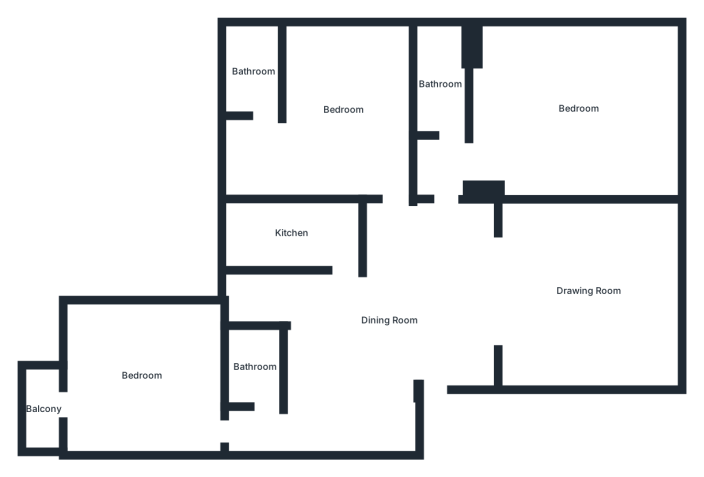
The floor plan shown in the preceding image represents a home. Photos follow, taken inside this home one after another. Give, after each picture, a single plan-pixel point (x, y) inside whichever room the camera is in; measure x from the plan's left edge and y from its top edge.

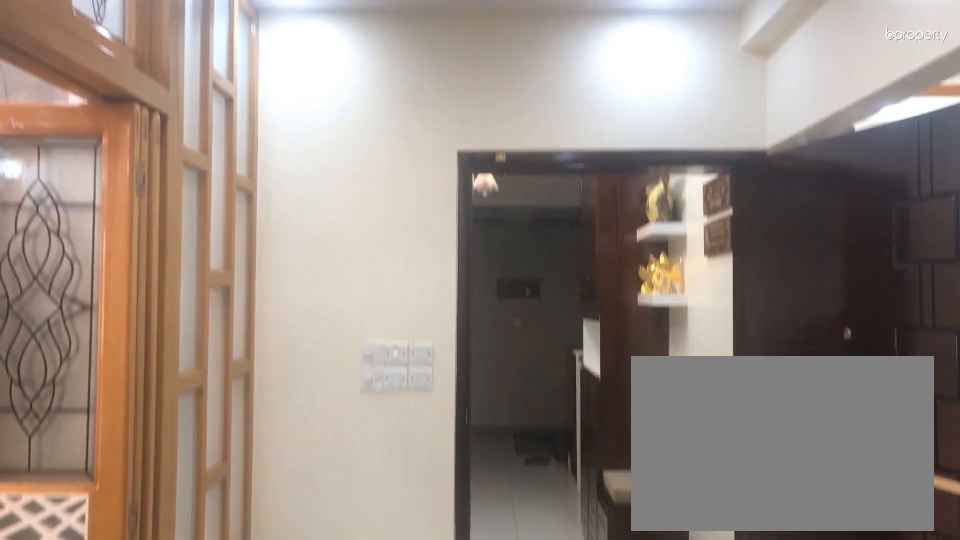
(388, 320)
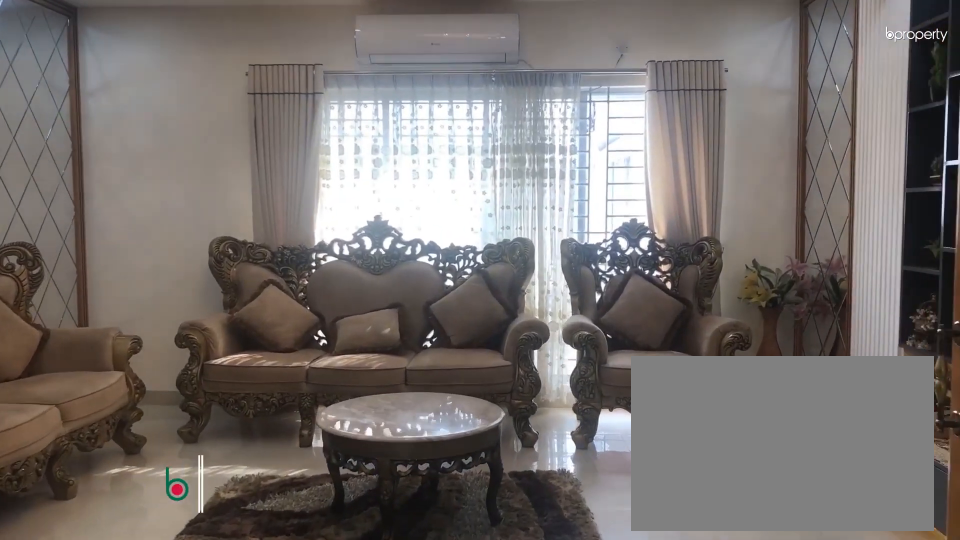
(588, 289)
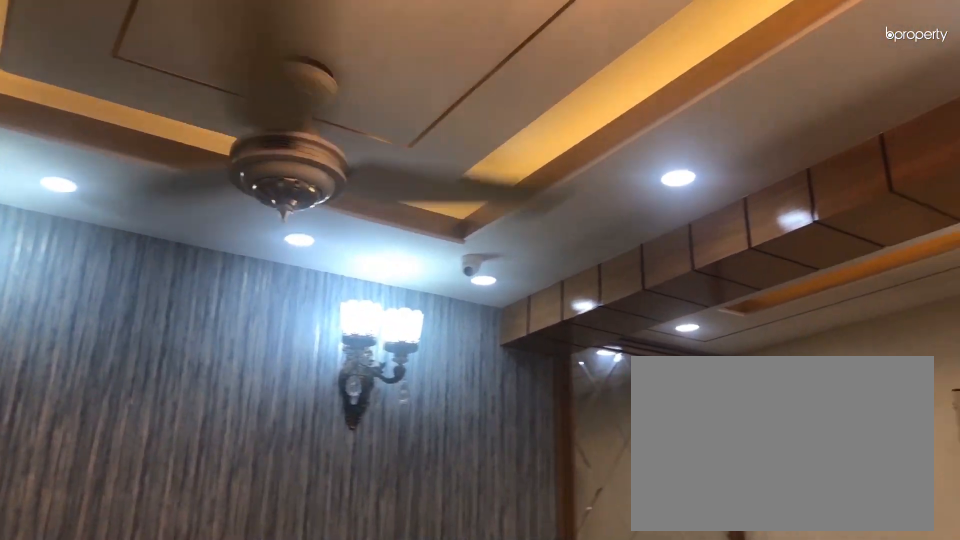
(588, 289)
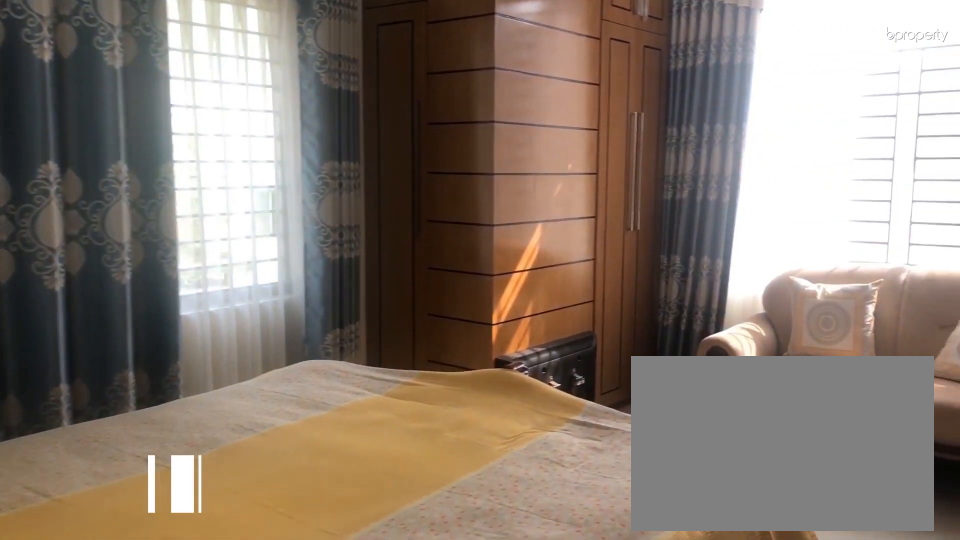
(527, 158)
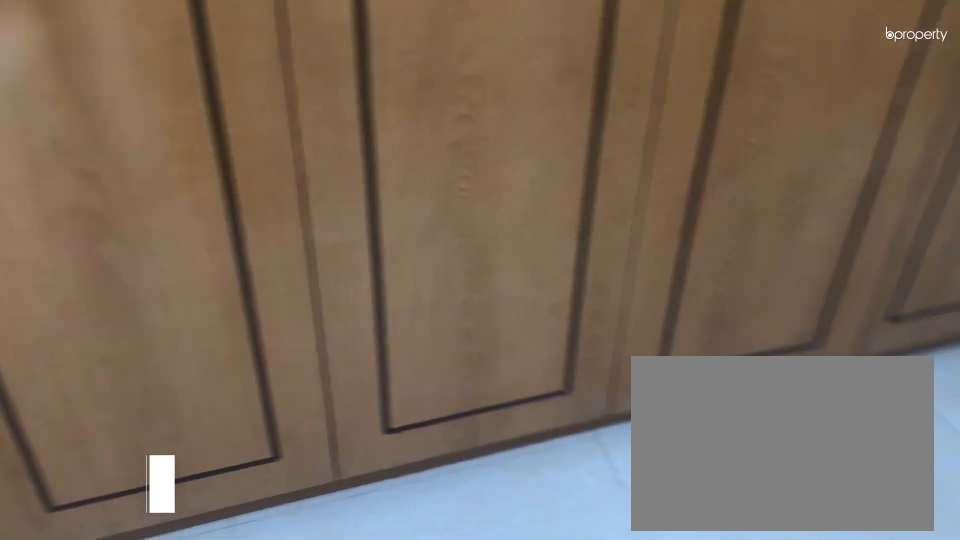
(581, 106)
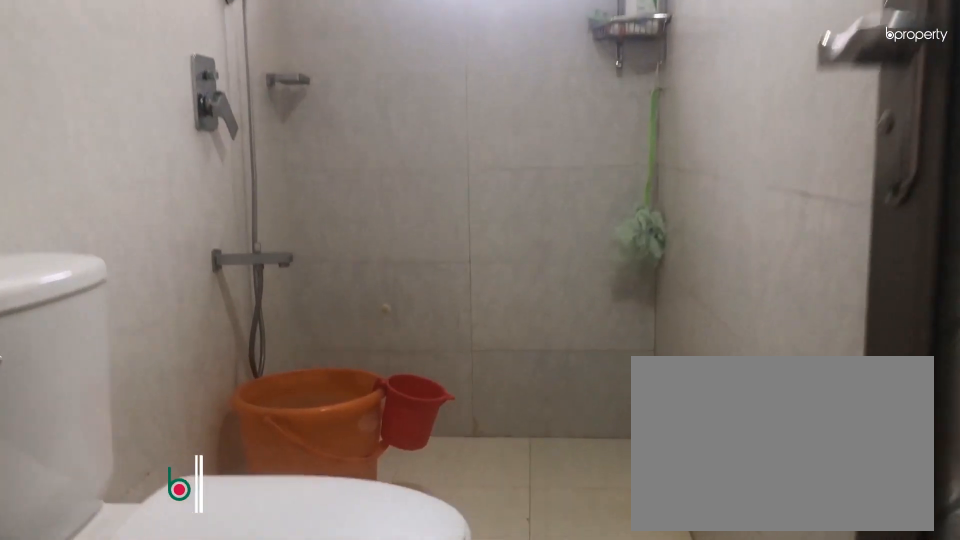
(440, 86)
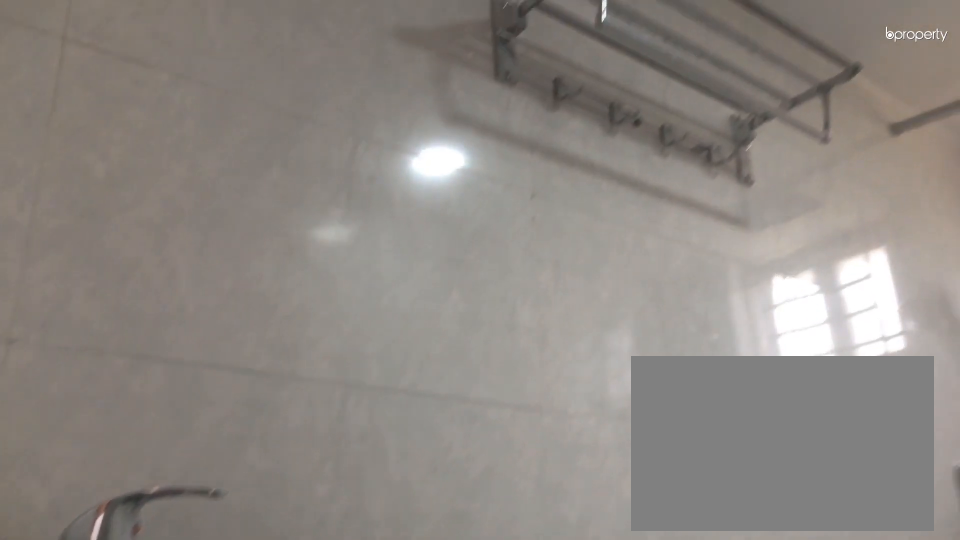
(440, 86)
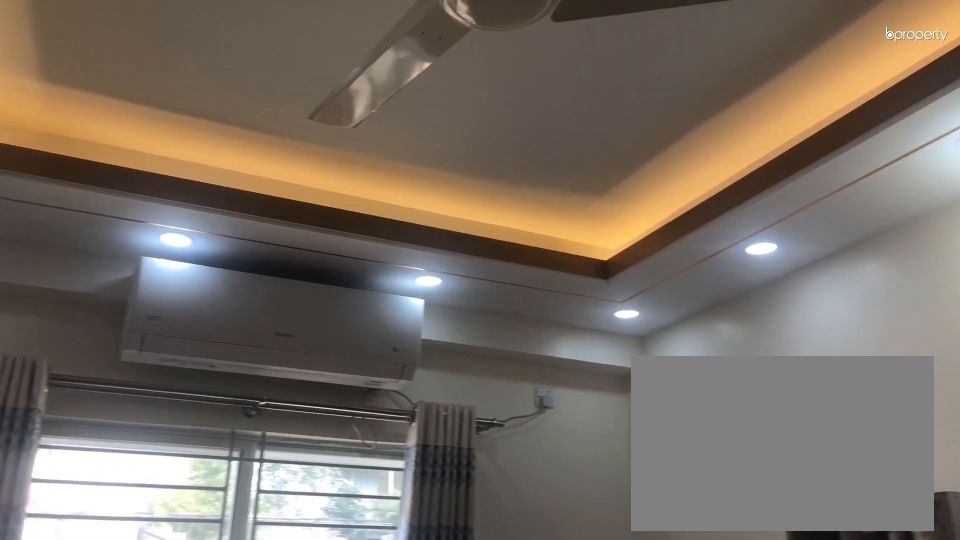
(343, 110)
